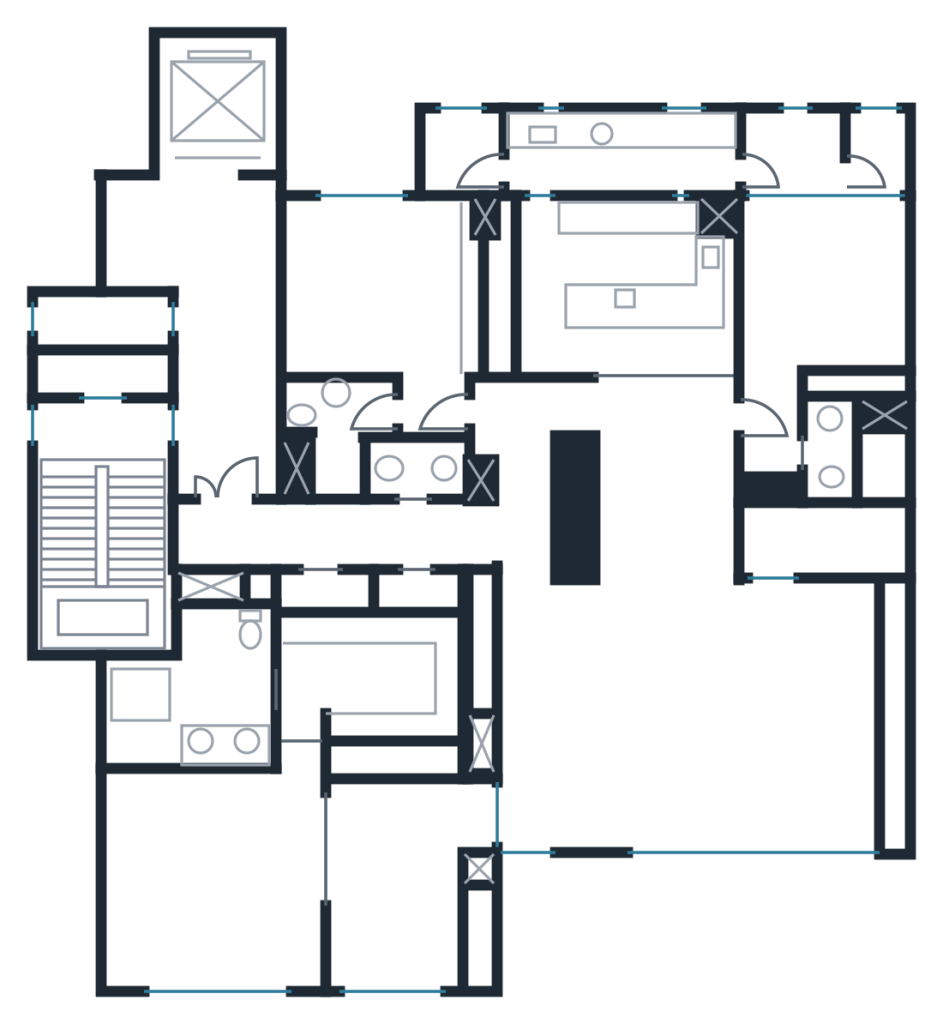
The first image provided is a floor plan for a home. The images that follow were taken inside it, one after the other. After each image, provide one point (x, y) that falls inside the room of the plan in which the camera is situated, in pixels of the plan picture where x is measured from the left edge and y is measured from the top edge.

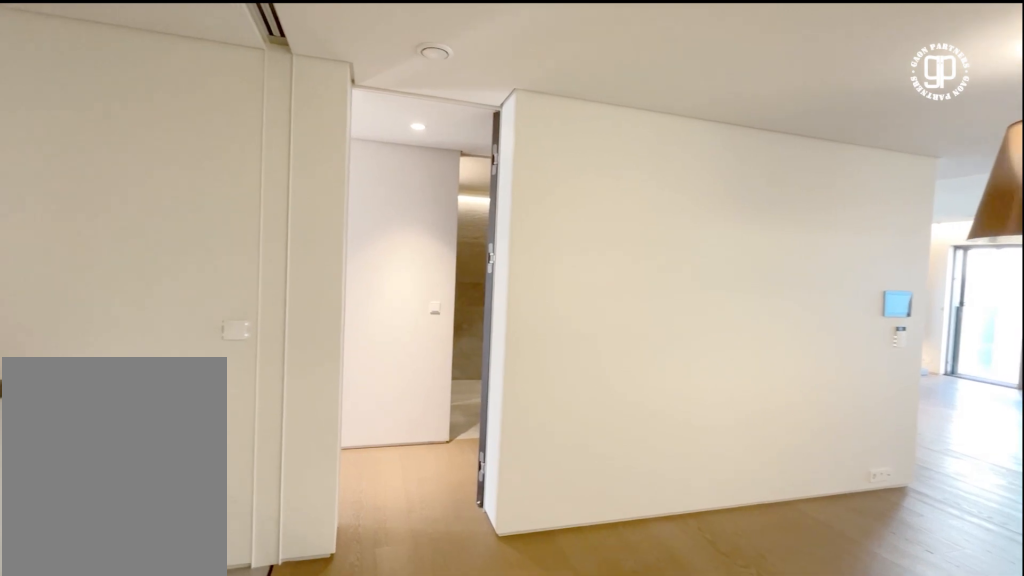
(680, 578)
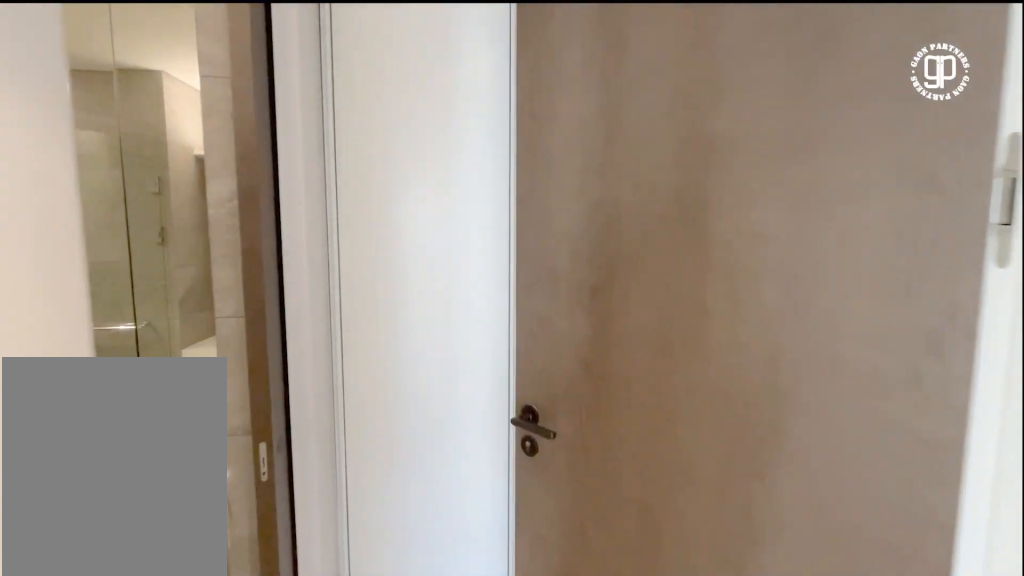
(775, 395)
